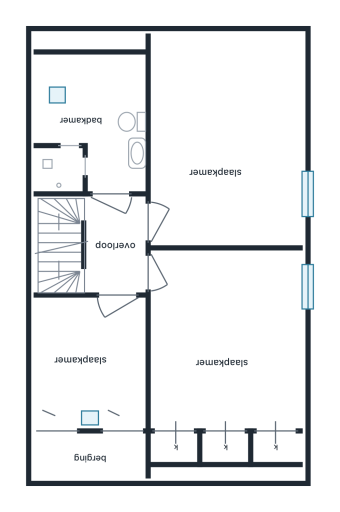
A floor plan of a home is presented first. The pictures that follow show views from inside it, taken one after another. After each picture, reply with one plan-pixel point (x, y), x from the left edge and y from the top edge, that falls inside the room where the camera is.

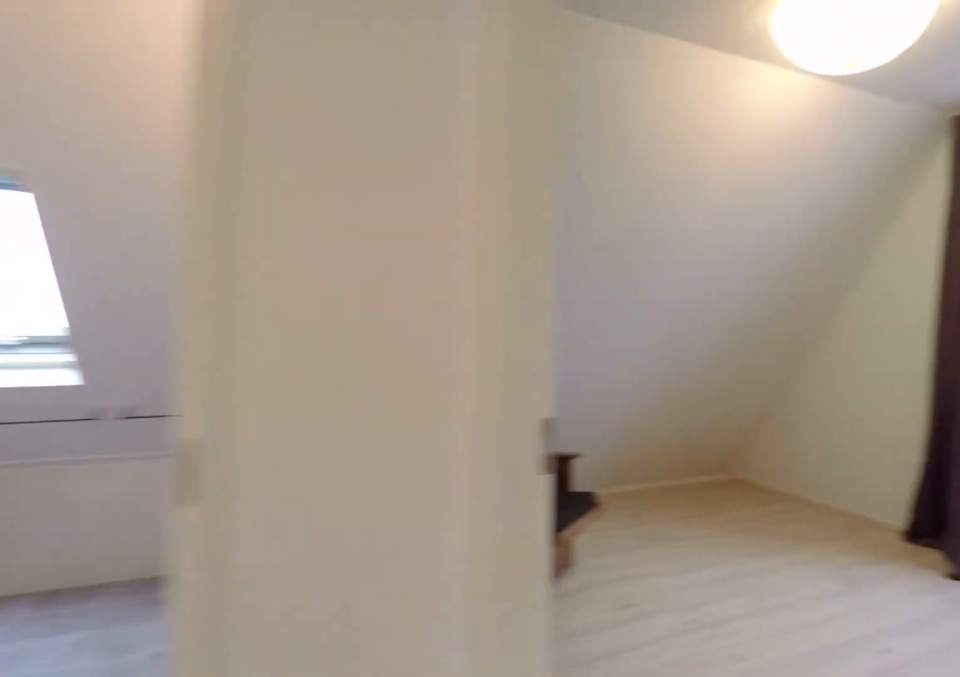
(115, 244)
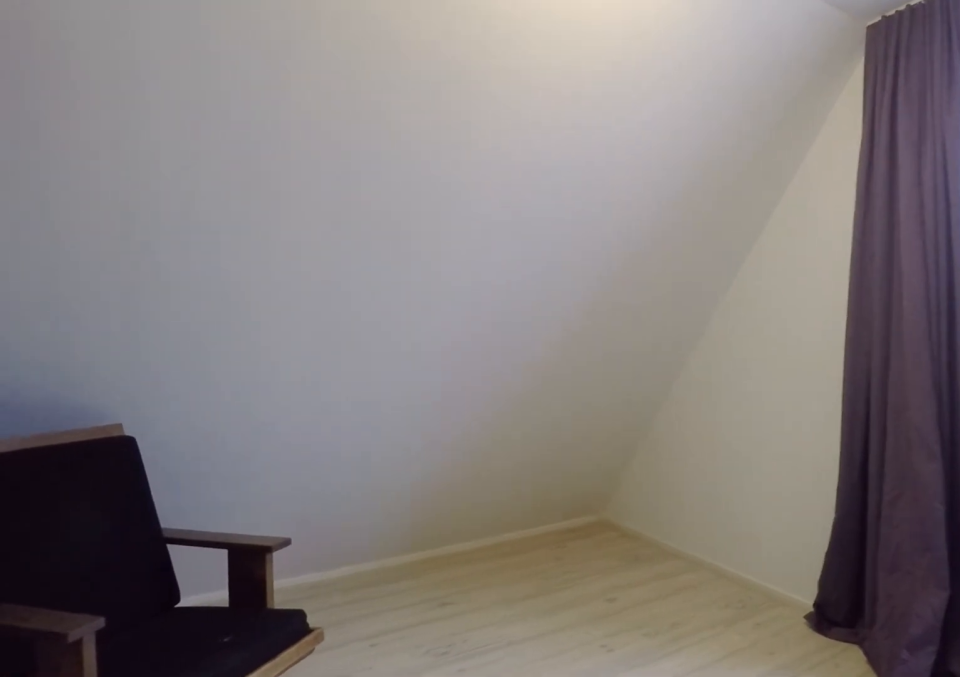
(225, 169)
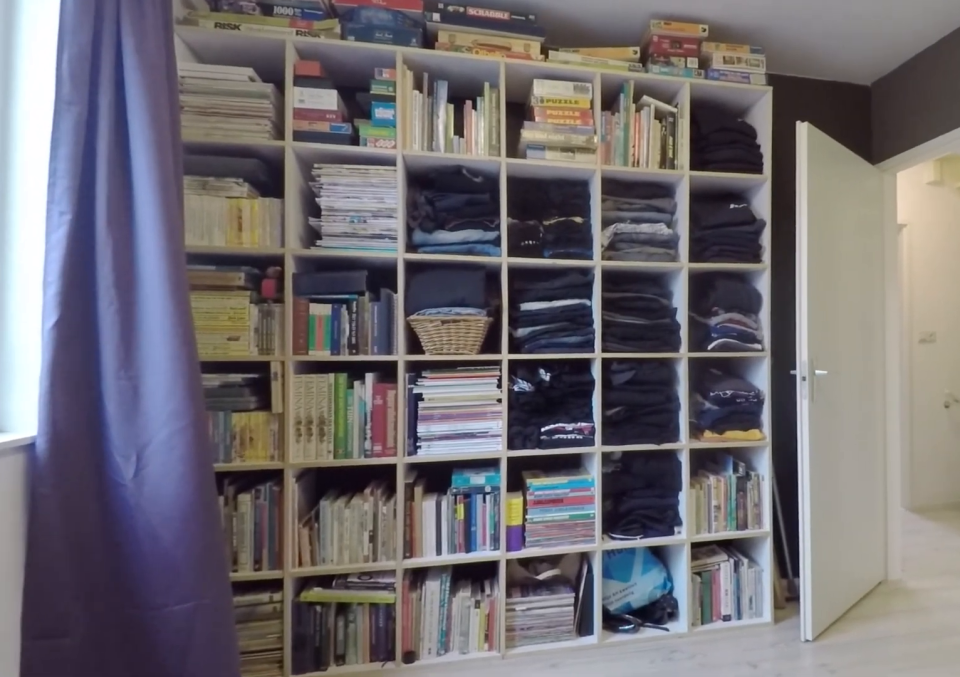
(225, 169)
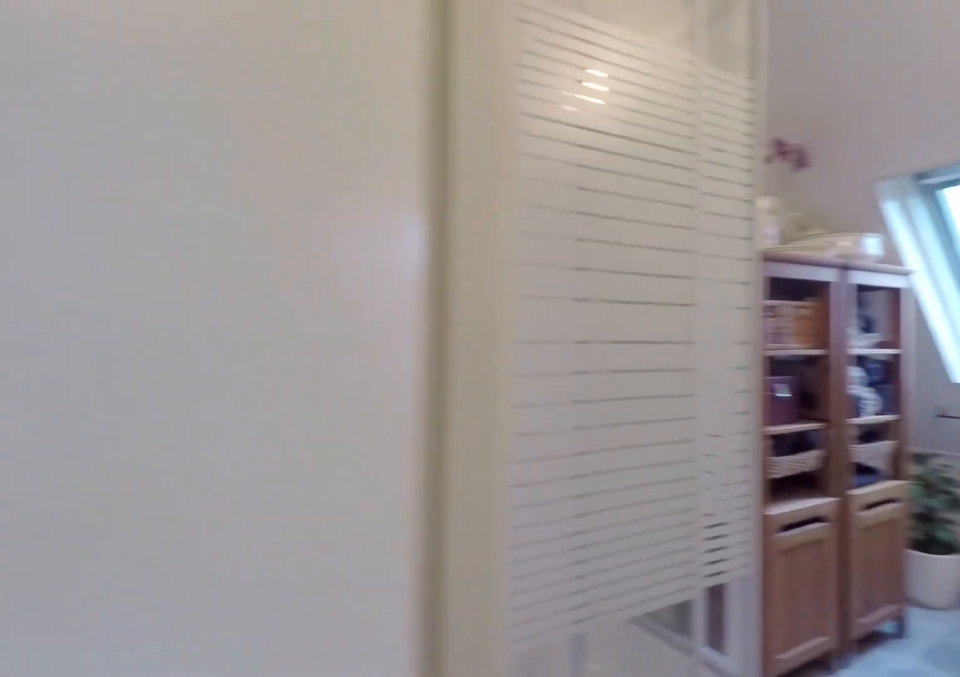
(115, 244)
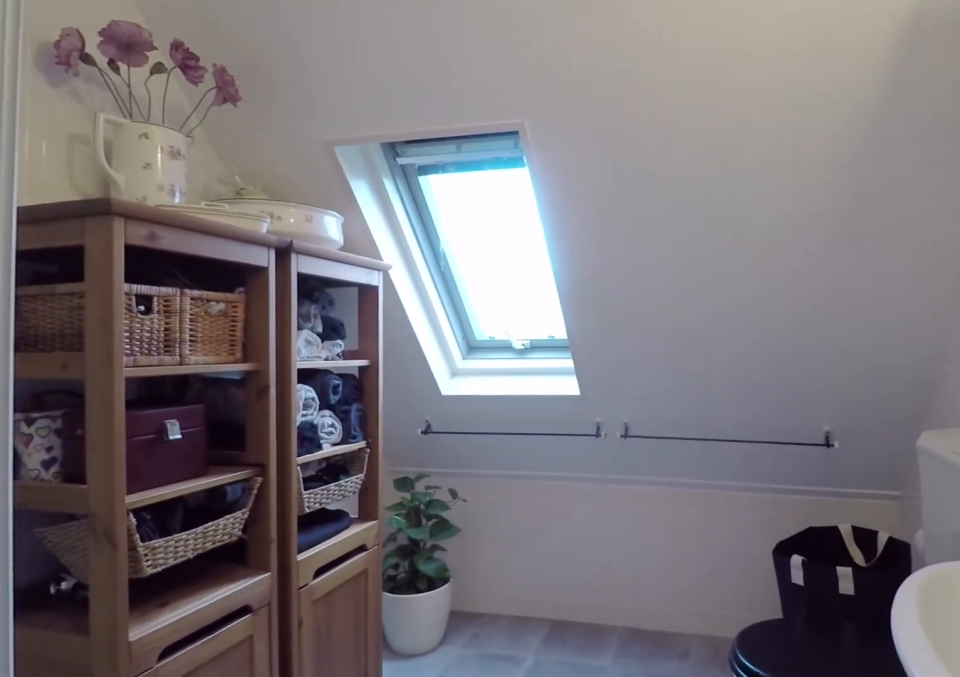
(91, 143)
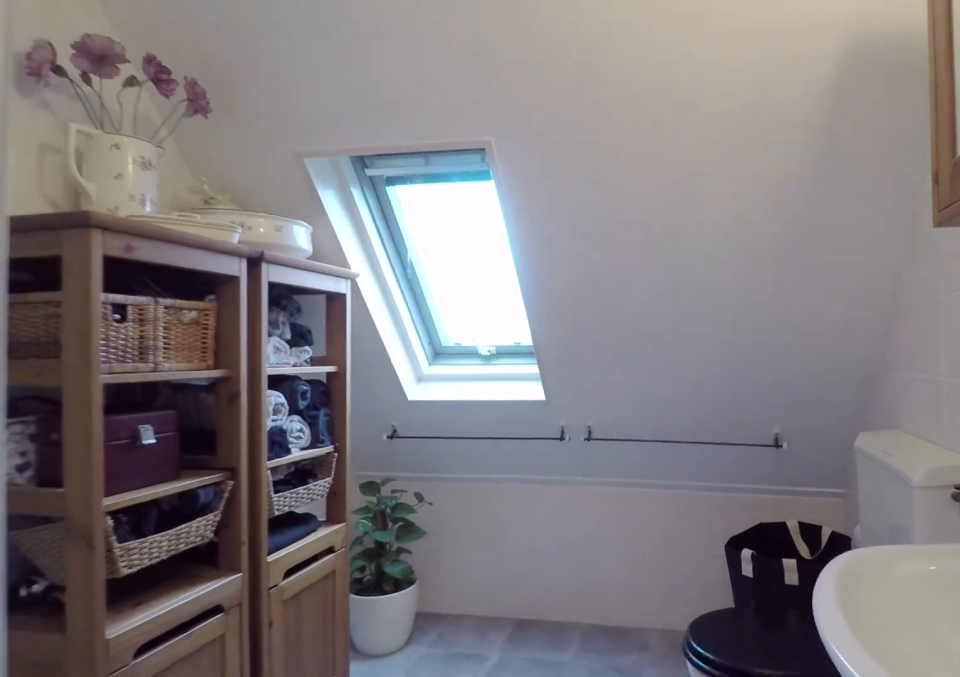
(91, 143)
